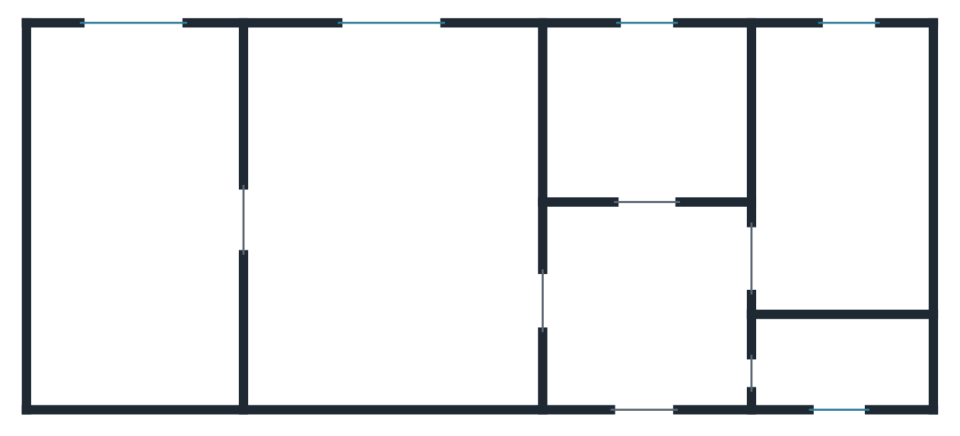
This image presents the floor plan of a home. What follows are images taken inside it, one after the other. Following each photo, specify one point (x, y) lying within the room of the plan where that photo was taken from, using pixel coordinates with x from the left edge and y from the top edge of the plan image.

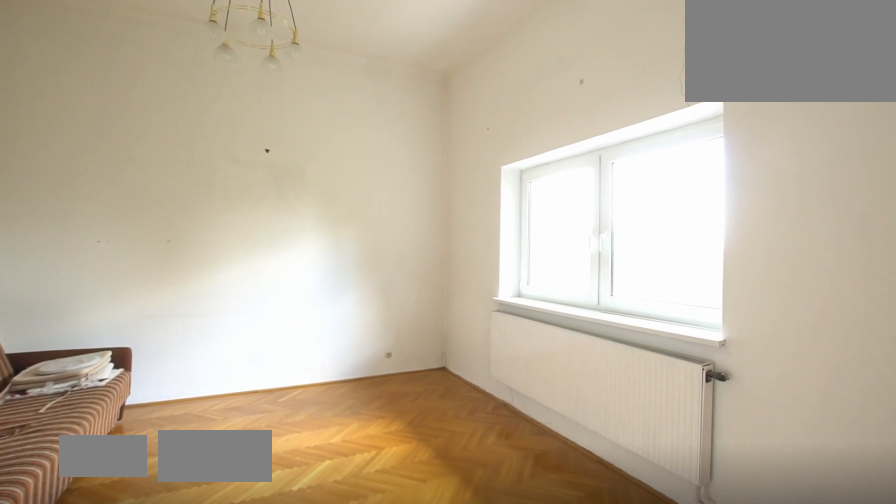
(141, 226)
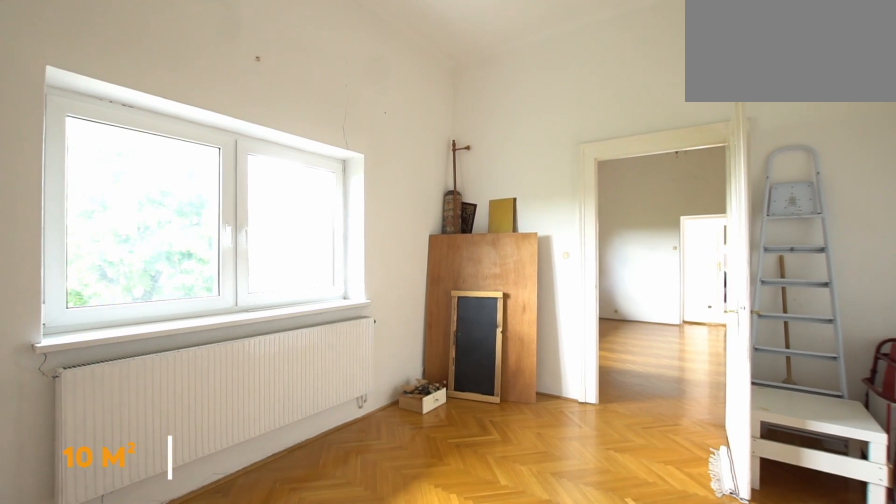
(142, 226)
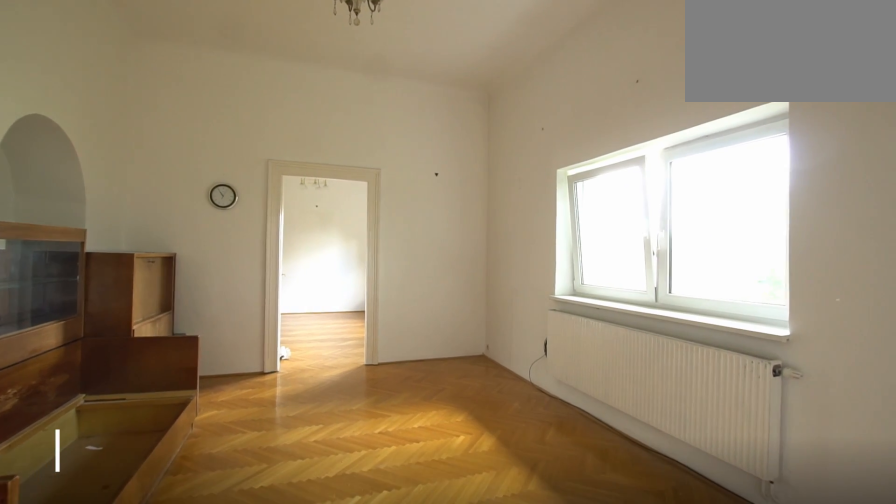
(411, 226)
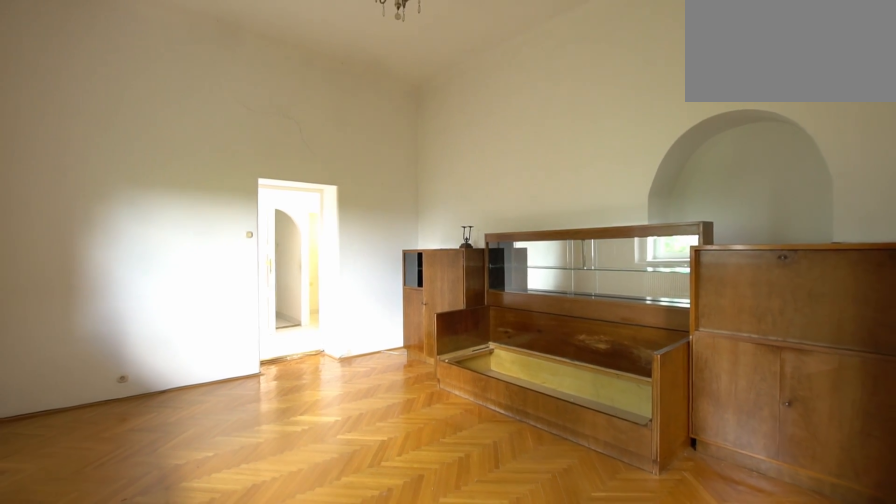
(411, 226)
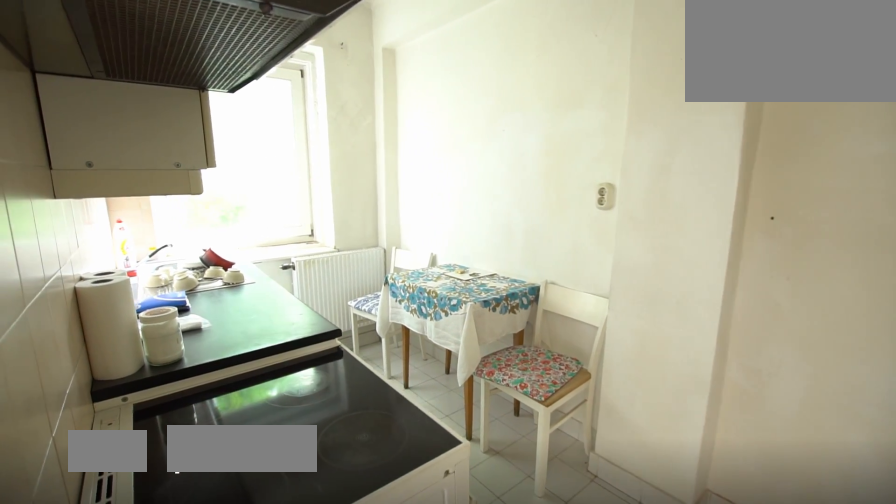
(833, 158)
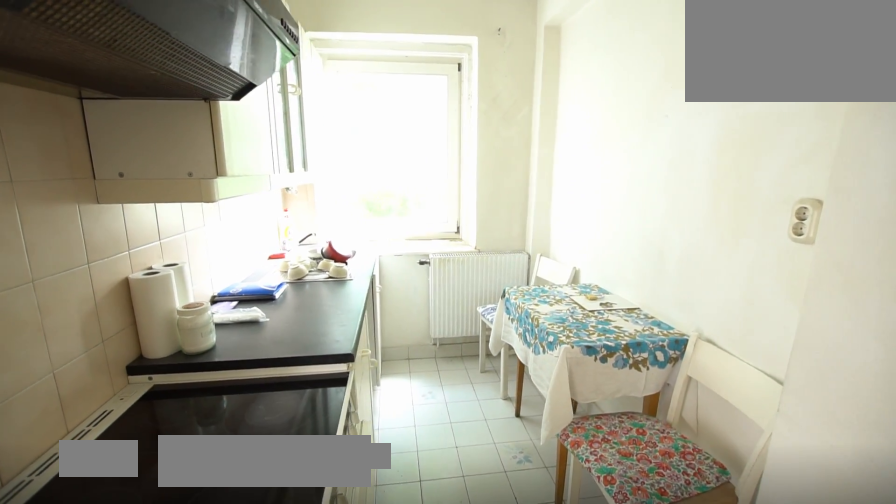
(834, 158)
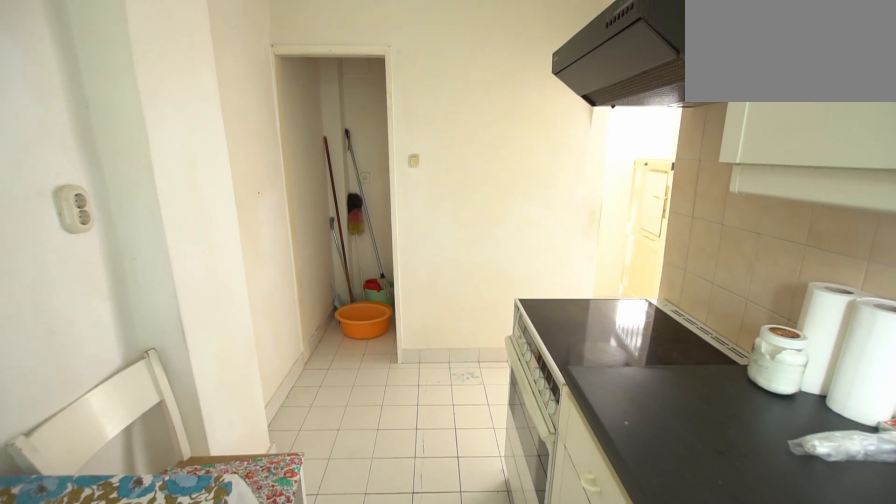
(833, 157)
